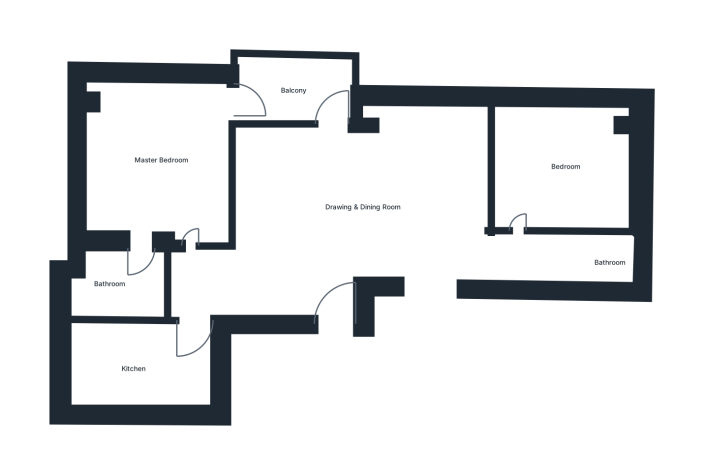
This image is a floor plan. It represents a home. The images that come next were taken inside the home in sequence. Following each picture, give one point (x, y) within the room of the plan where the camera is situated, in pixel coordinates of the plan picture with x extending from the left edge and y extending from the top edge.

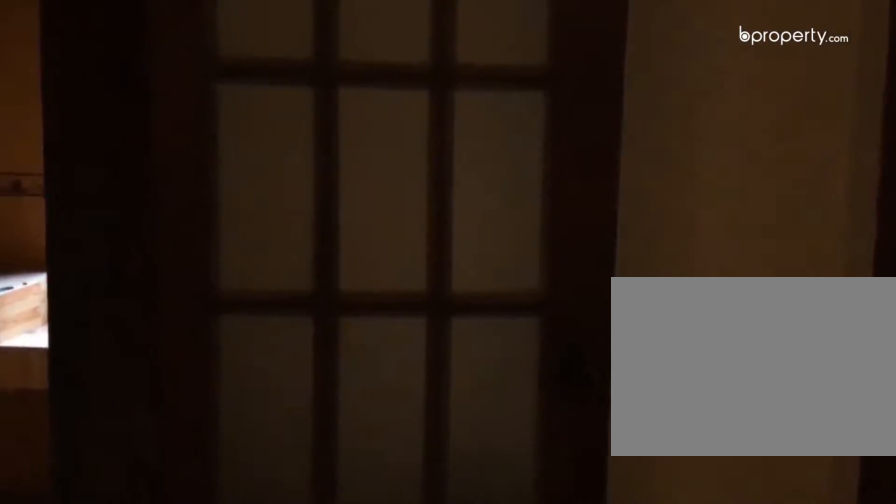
(194, 308)
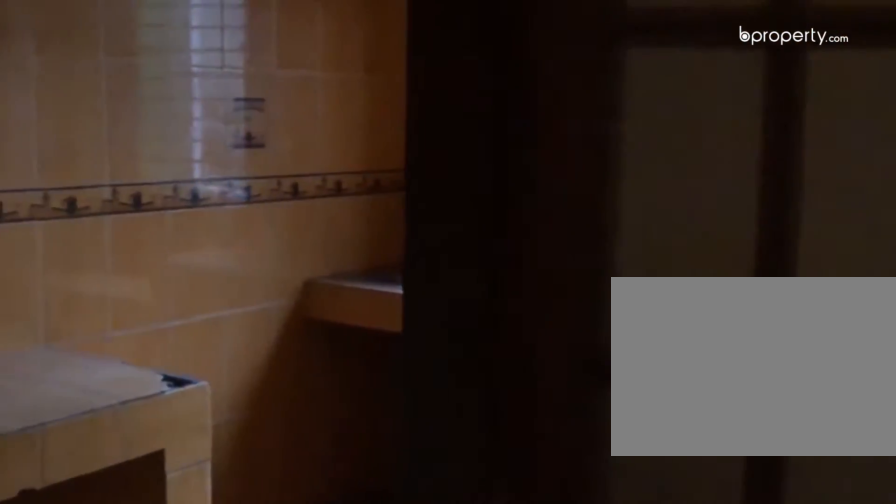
(194, 308)
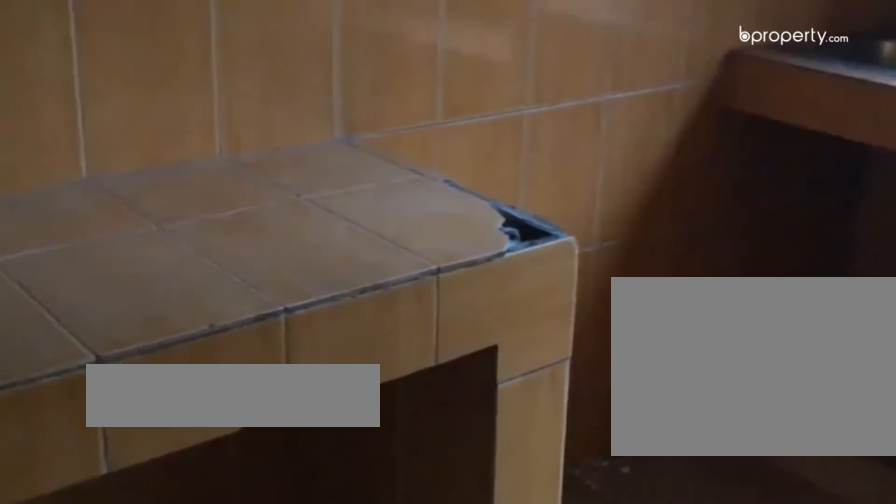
(150, 365)
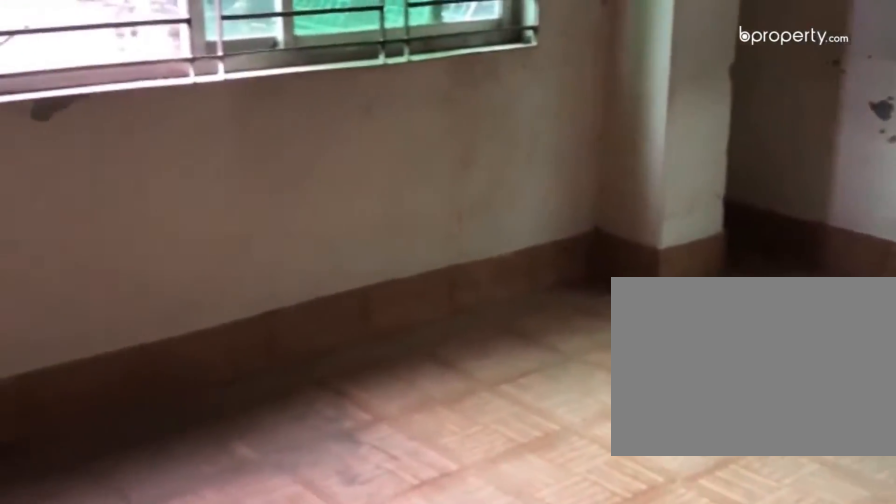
(156, 164)
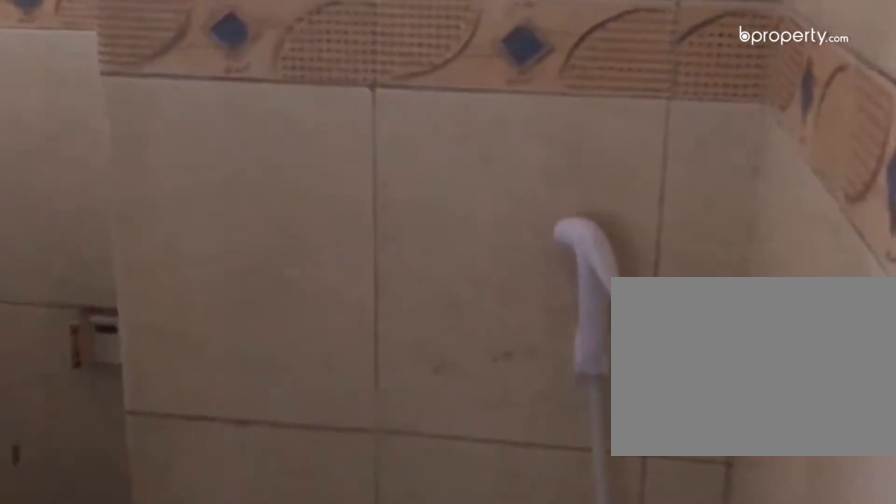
(128, 282)
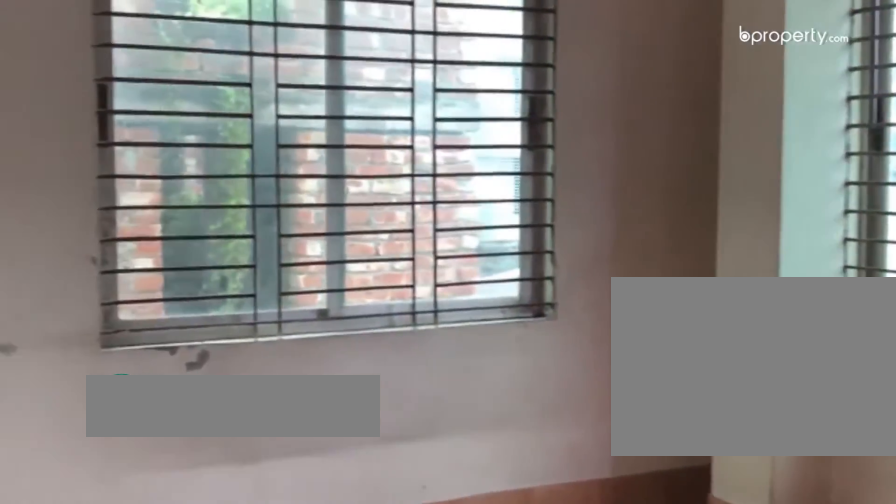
(557, 169)
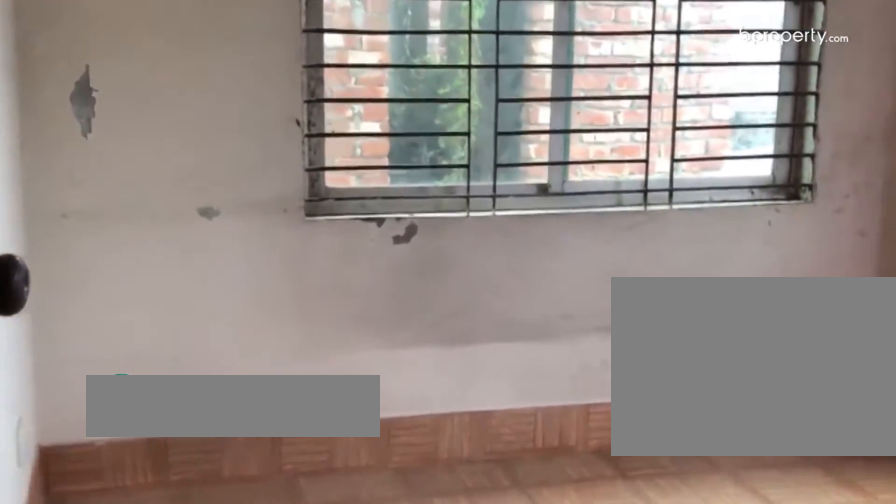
(557, 169)
